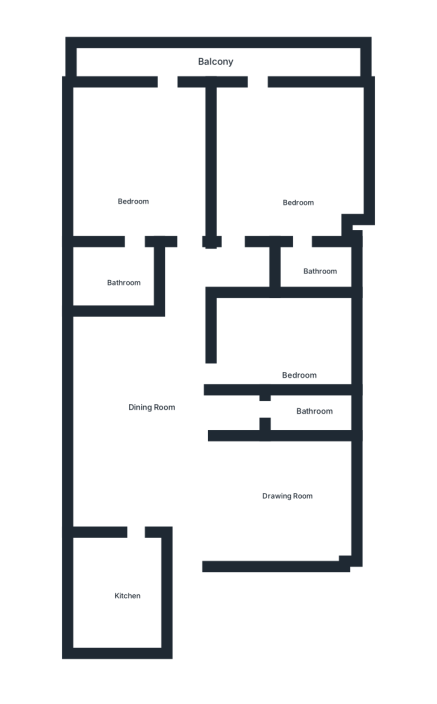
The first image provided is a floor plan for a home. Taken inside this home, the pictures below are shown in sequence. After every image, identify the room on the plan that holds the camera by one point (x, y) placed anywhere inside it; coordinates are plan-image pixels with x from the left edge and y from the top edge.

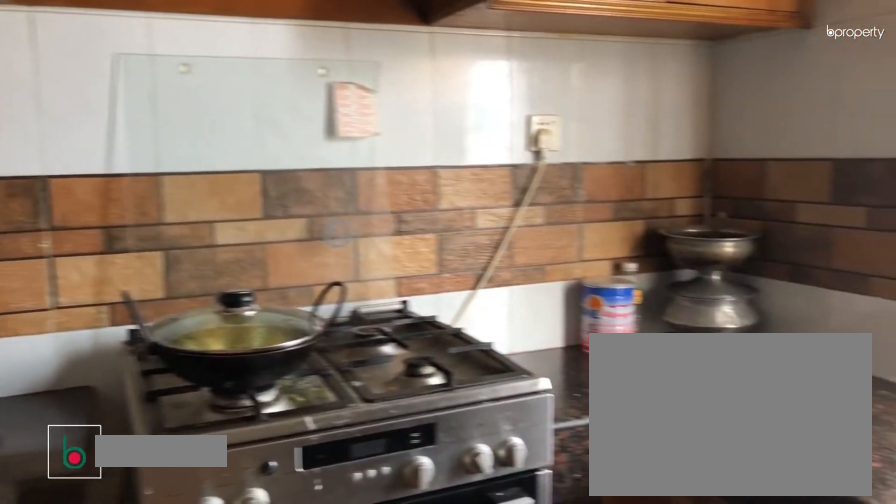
(115, 595)
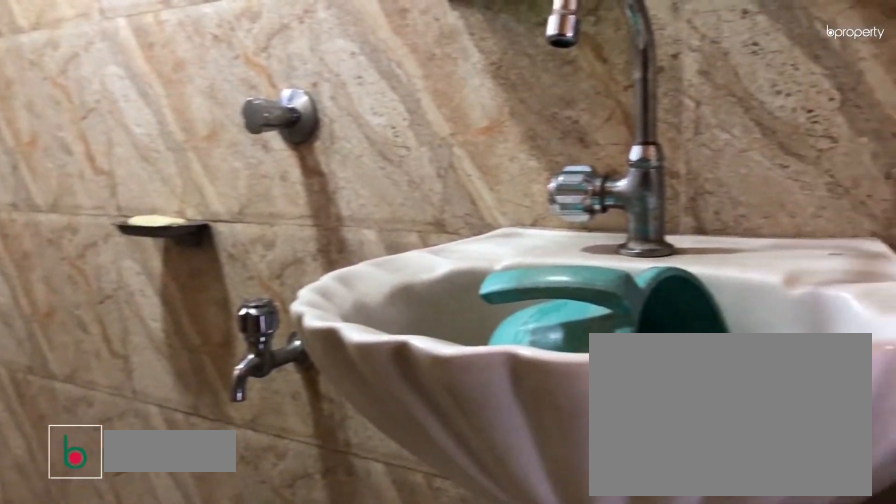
(305, 415)
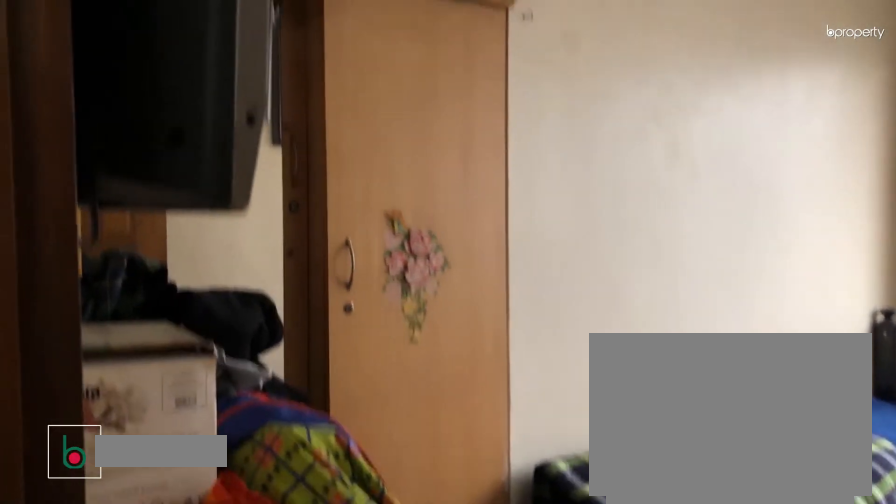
(296, 347)
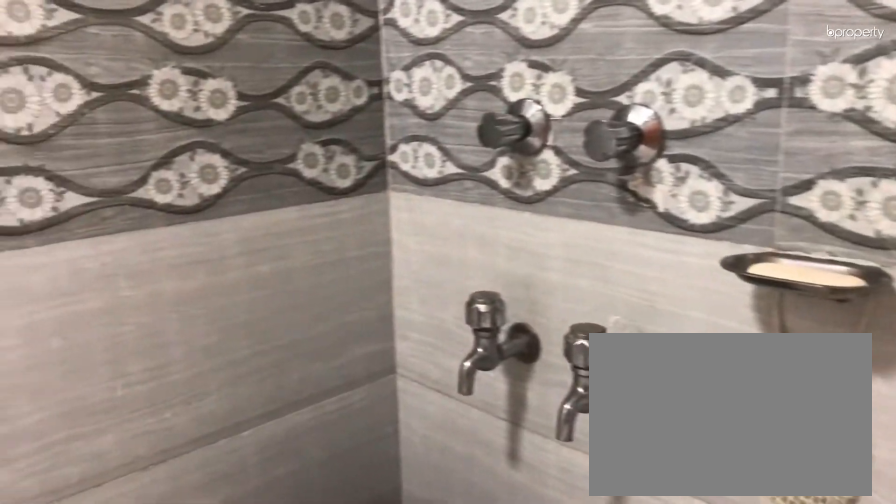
(310, 271)
